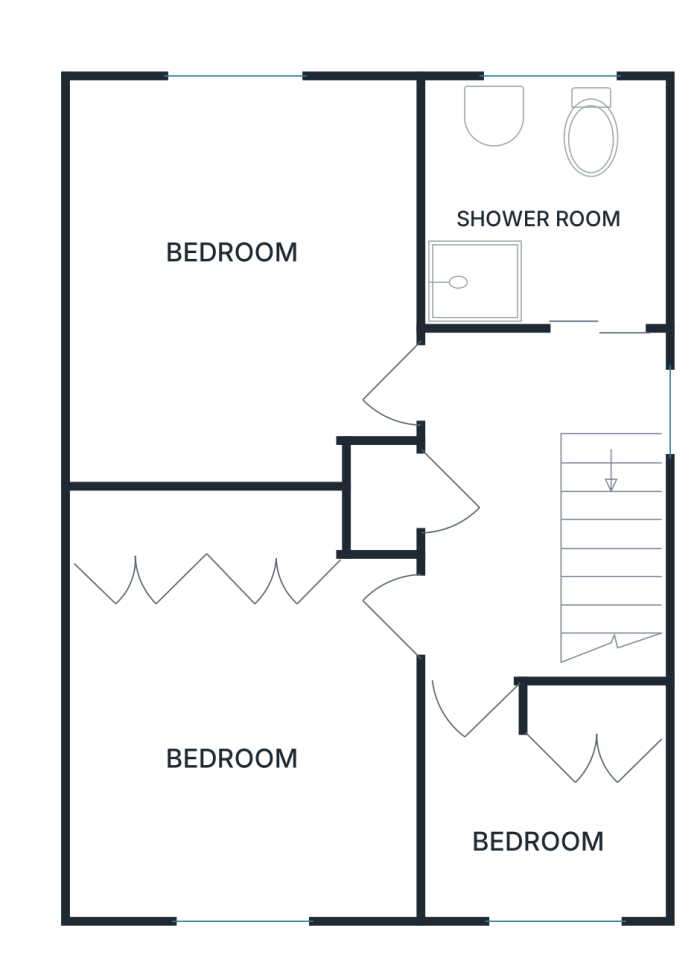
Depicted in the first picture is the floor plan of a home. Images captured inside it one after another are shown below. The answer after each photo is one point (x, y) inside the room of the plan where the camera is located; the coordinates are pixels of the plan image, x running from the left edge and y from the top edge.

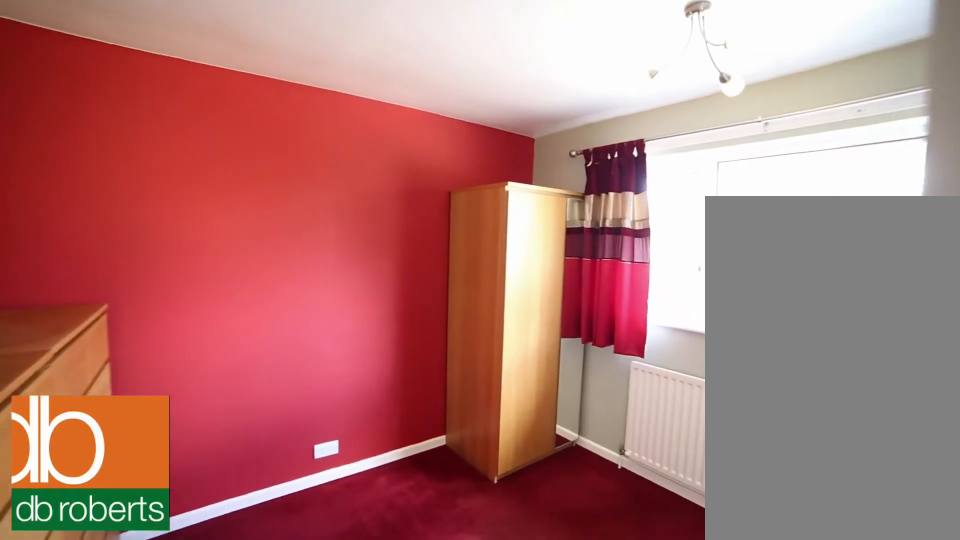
(244, 284)
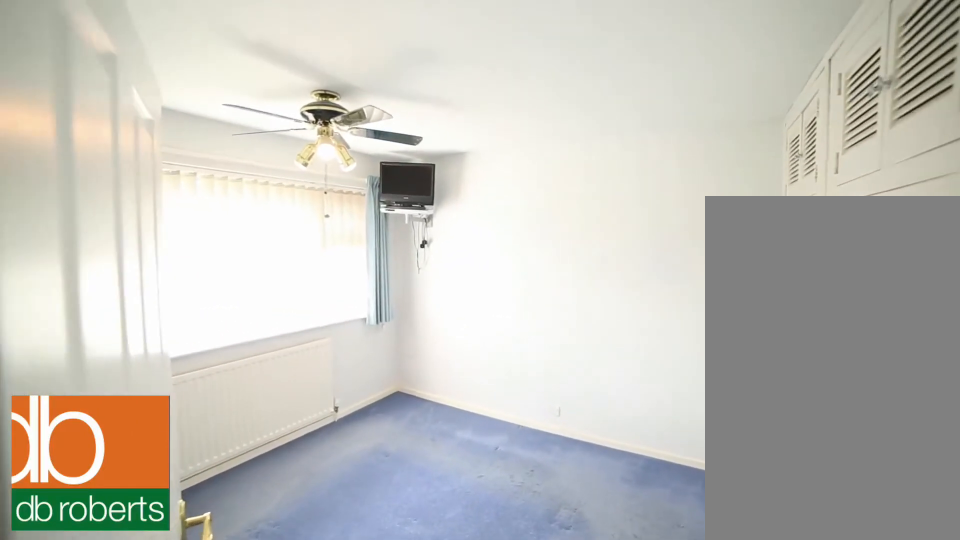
(242, 704)
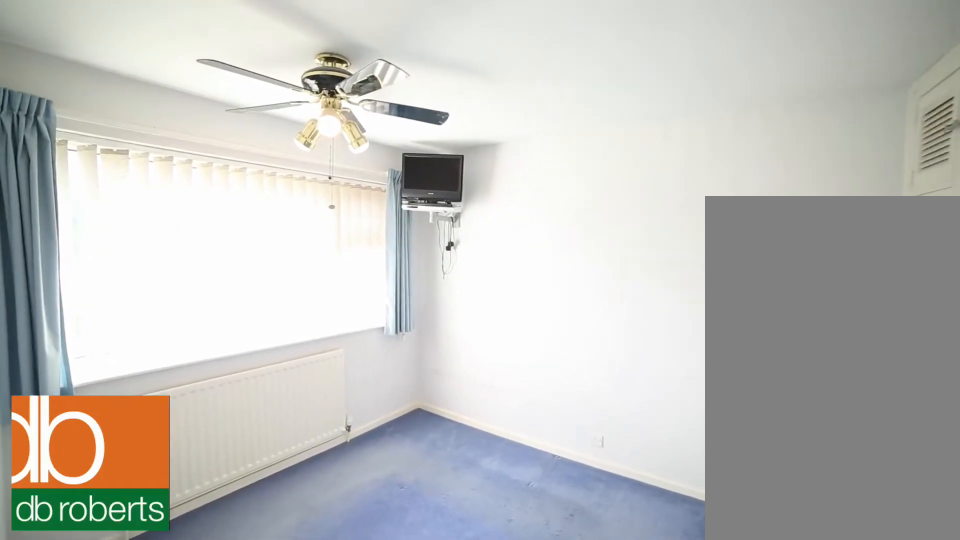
(242, 704)
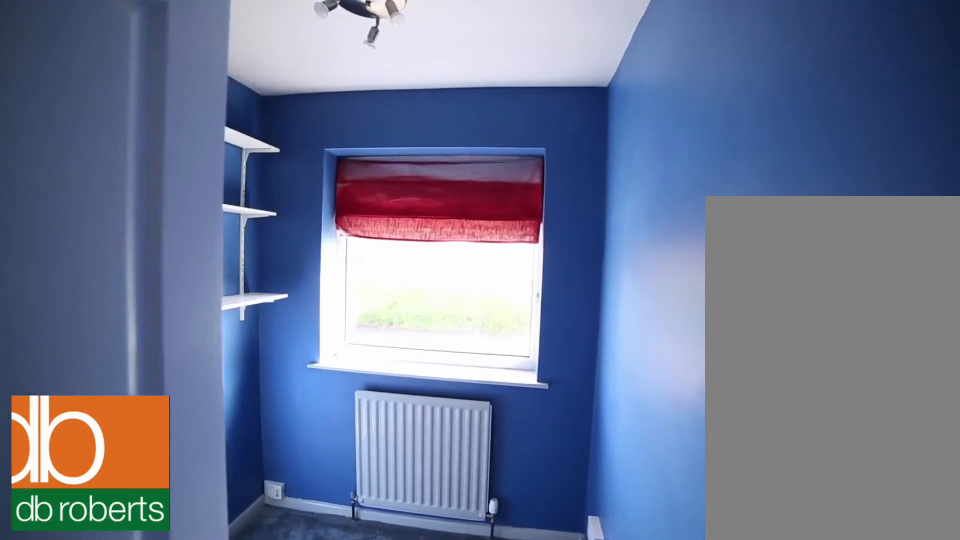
(547, 803)
